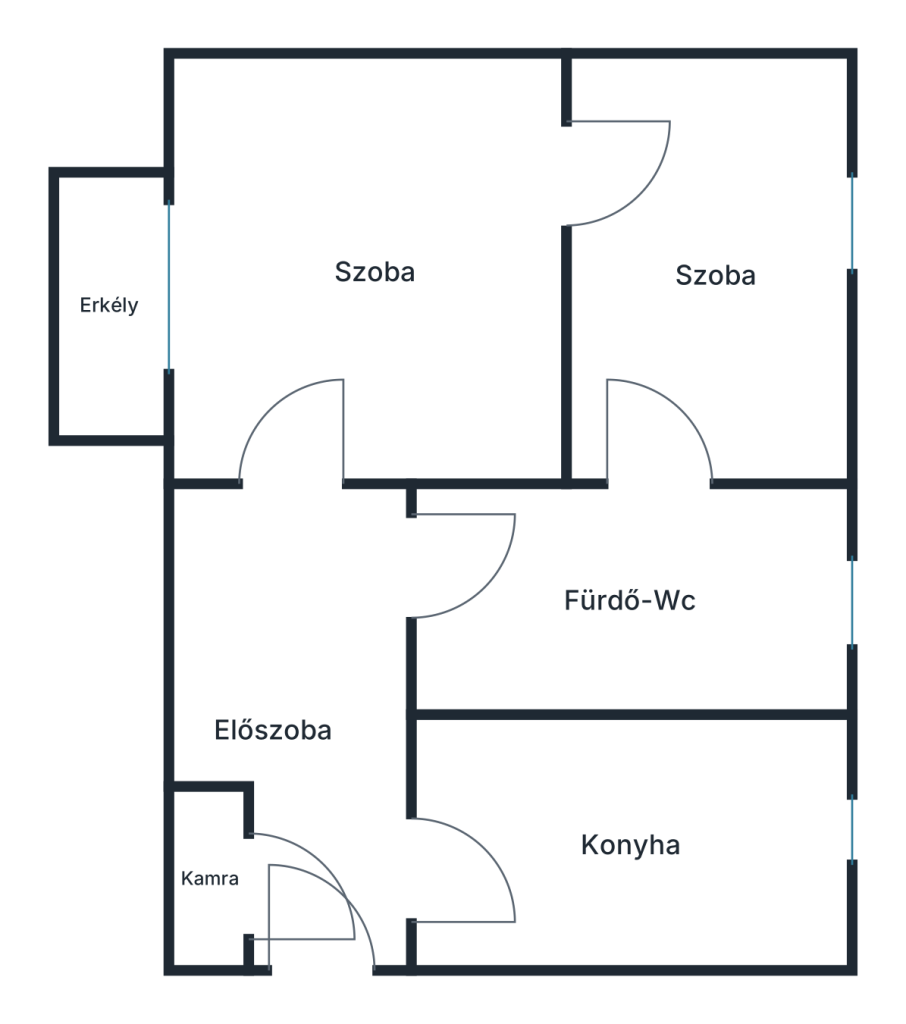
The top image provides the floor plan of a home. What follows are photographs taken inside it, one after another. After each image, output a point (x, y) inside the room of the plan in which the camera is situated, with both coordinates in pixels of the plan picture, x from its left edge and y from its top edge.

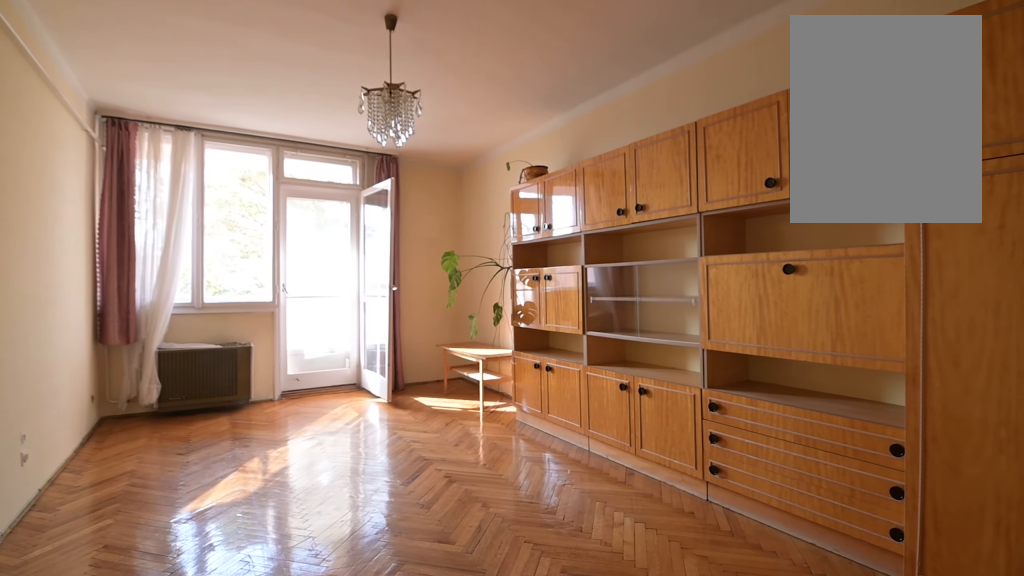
(414, 211)
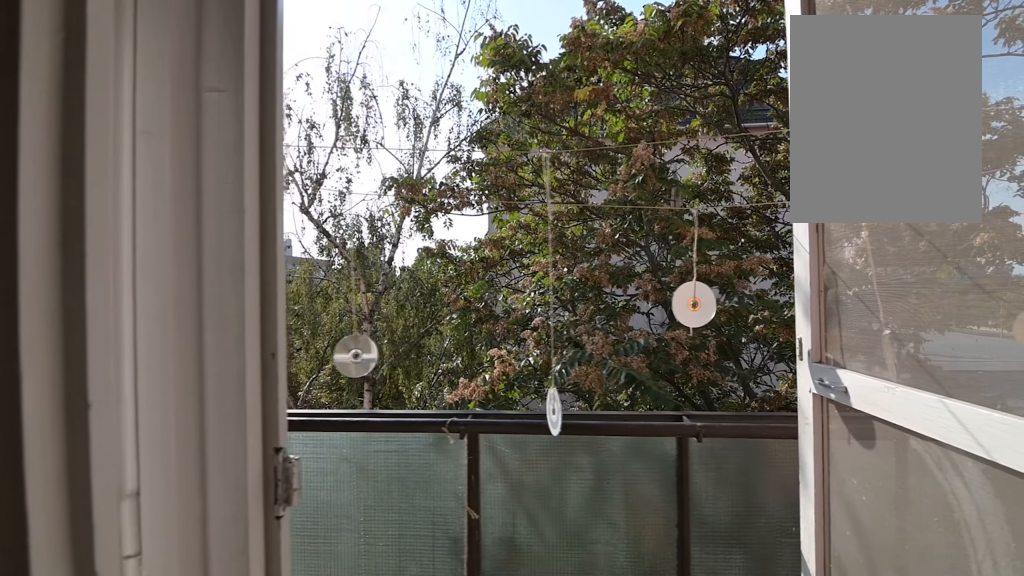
(94, 309)
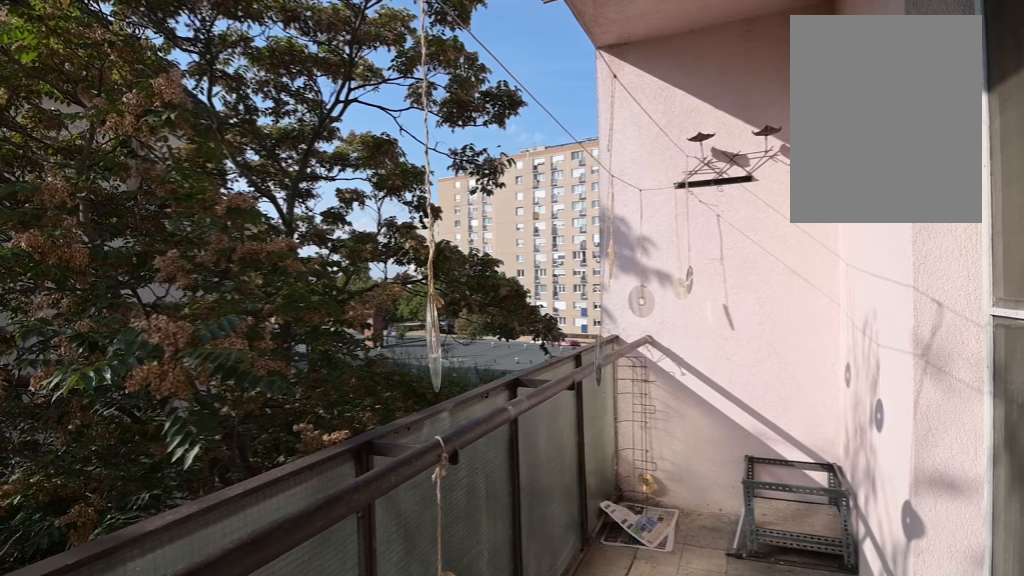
(94, 309)
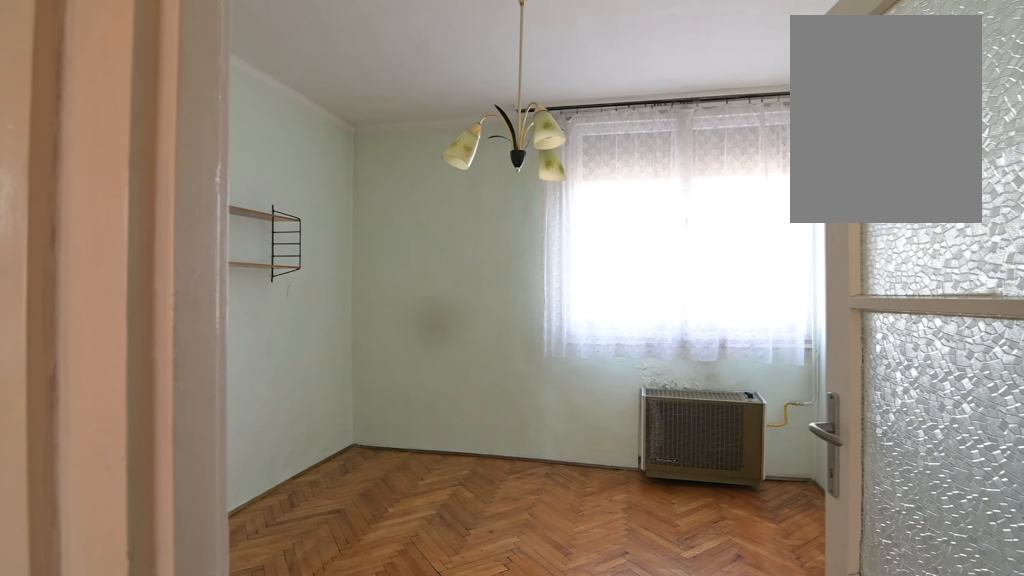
(721, 270)
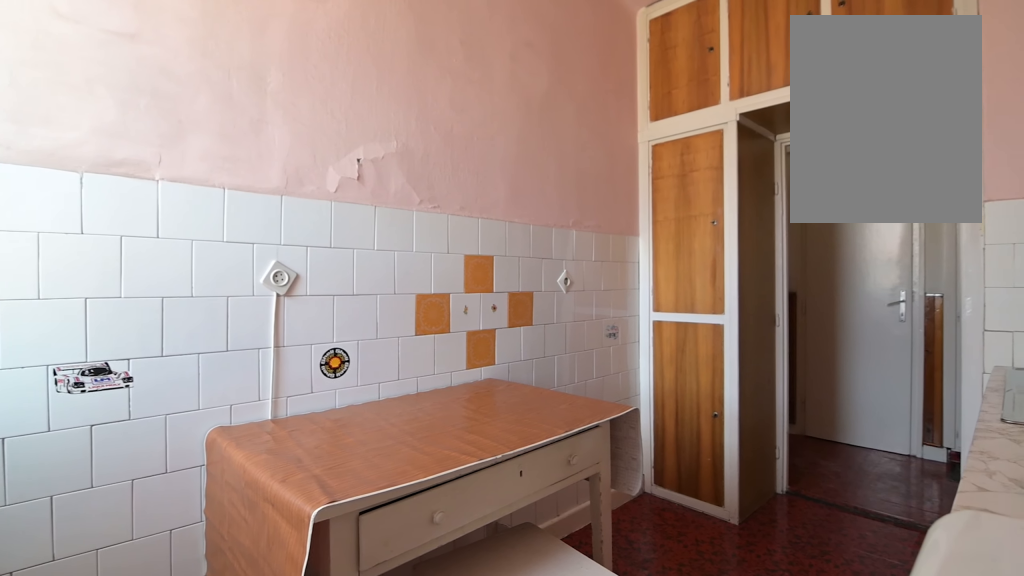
(648, 846)
